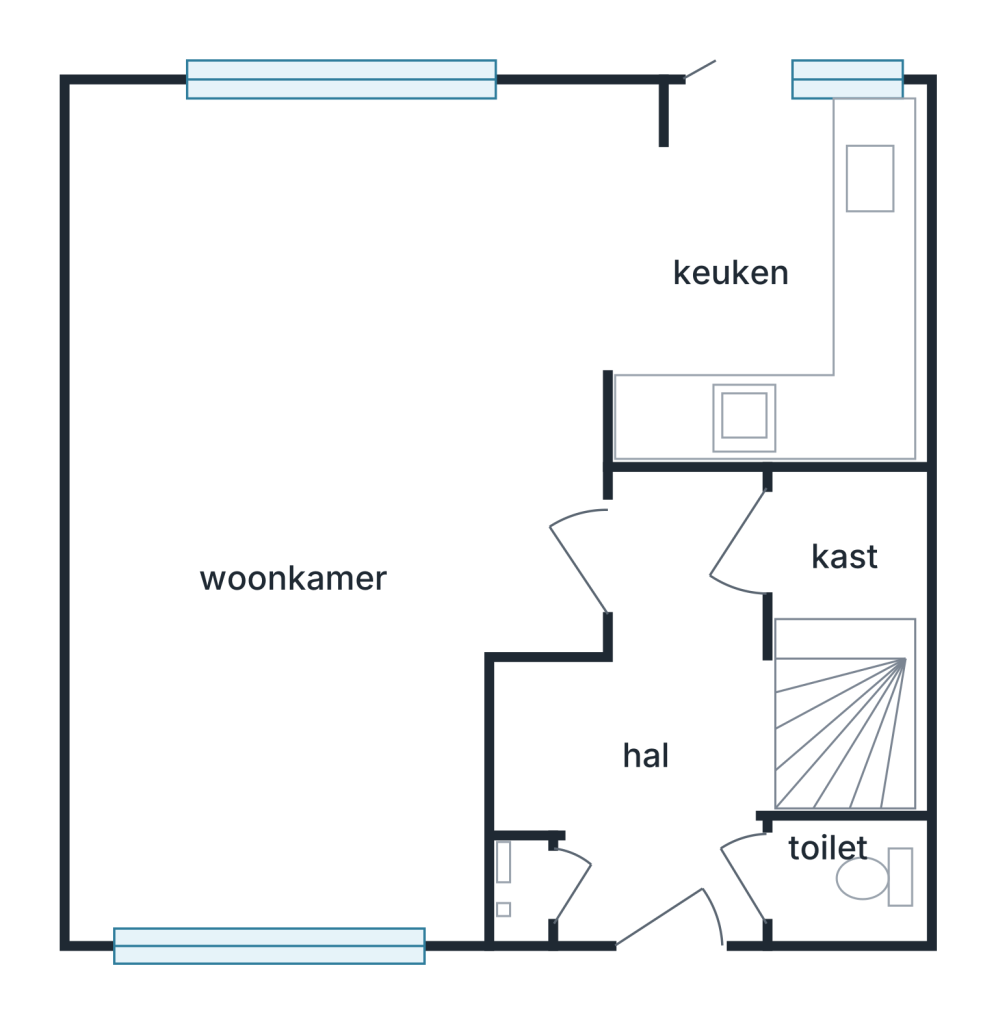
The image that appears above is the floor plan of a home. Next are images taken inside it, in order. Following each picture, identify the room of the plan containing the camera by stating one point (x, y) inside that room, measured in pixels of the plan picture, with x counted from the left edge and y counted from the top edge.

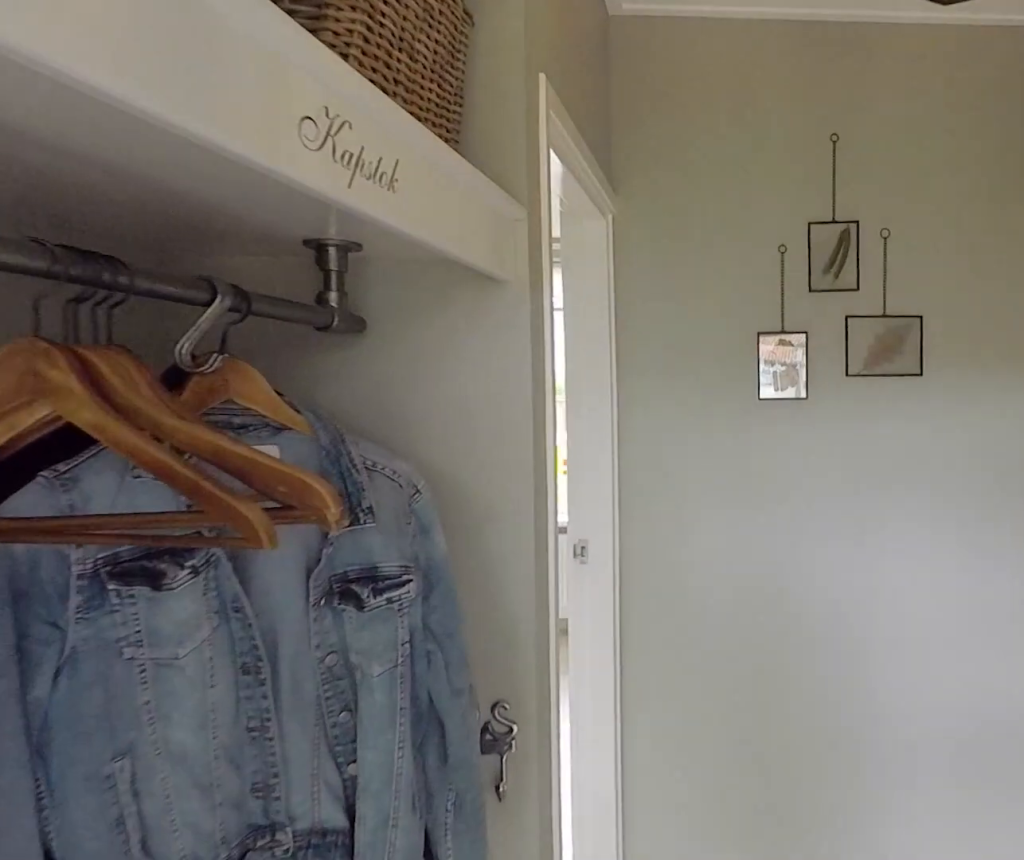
(655, 720)
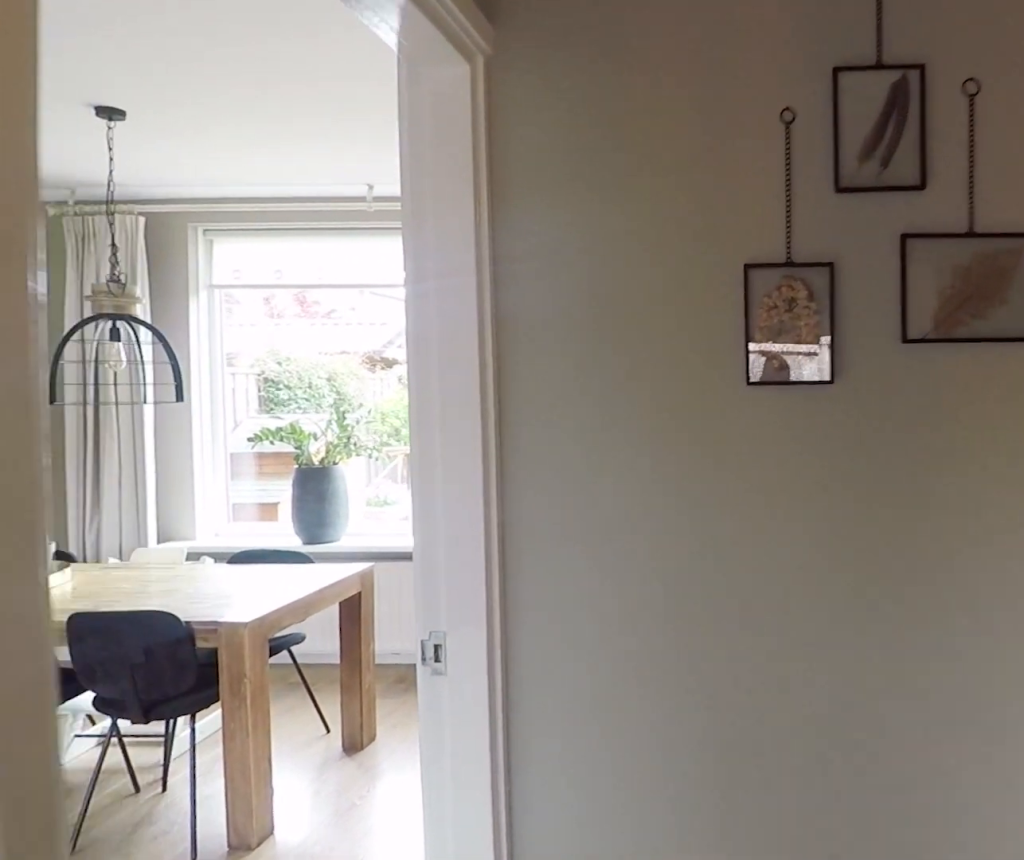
(655, 720)
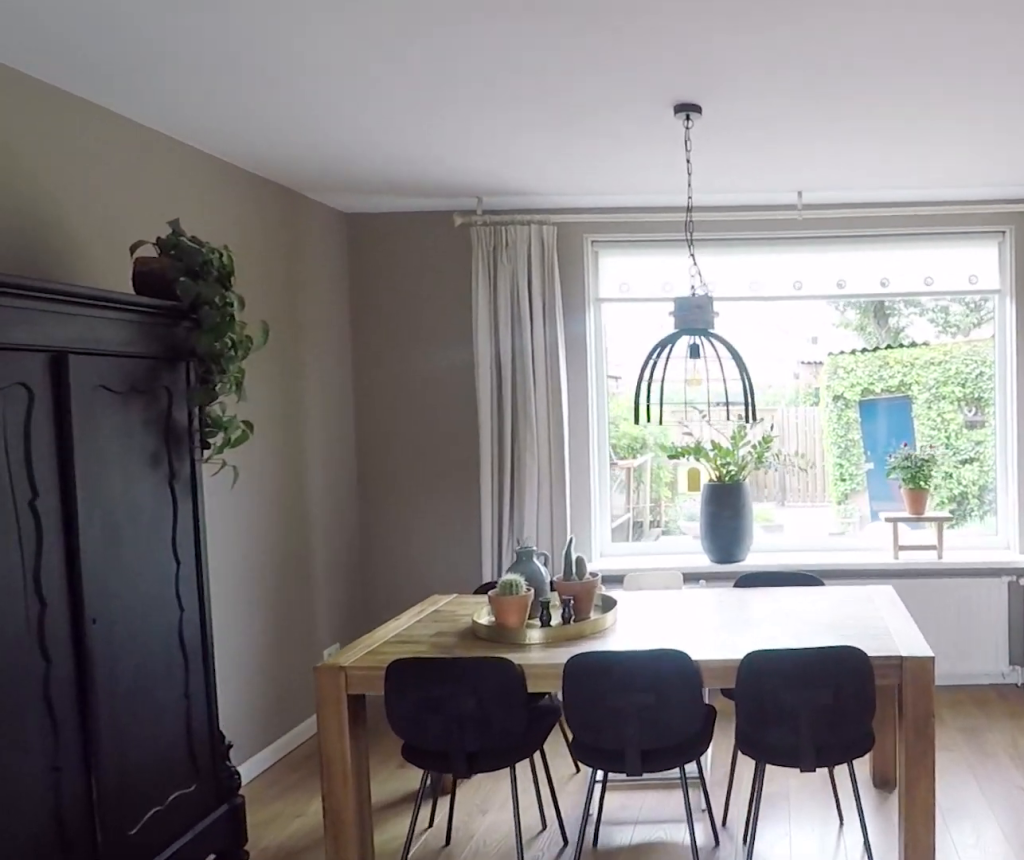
(231, 414)
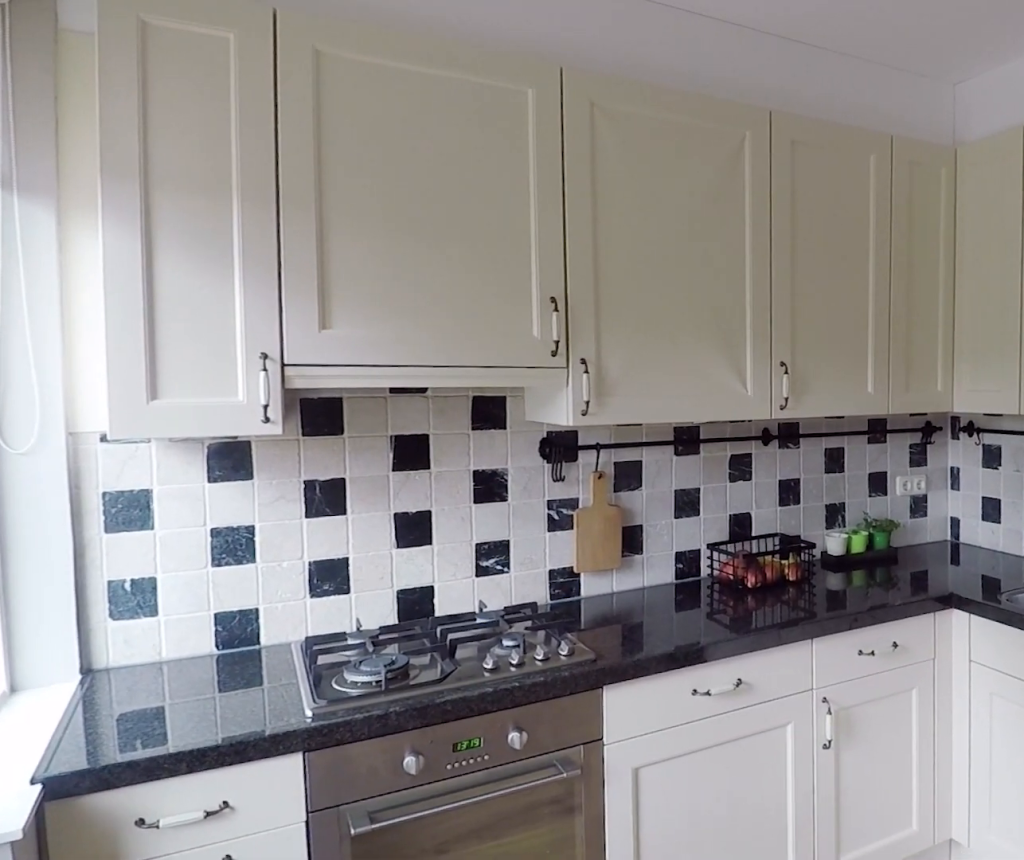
(757, 280)
